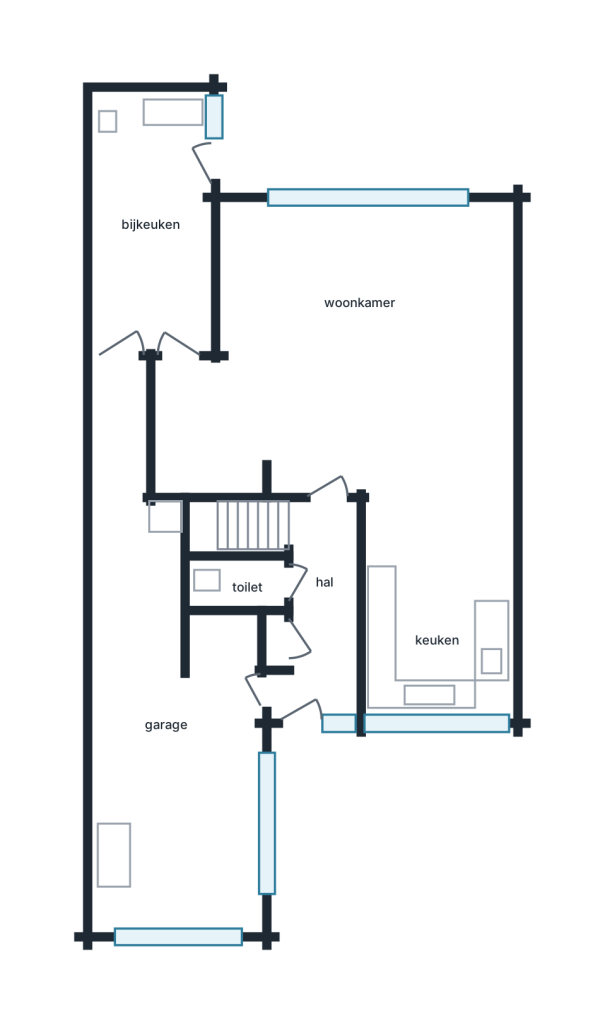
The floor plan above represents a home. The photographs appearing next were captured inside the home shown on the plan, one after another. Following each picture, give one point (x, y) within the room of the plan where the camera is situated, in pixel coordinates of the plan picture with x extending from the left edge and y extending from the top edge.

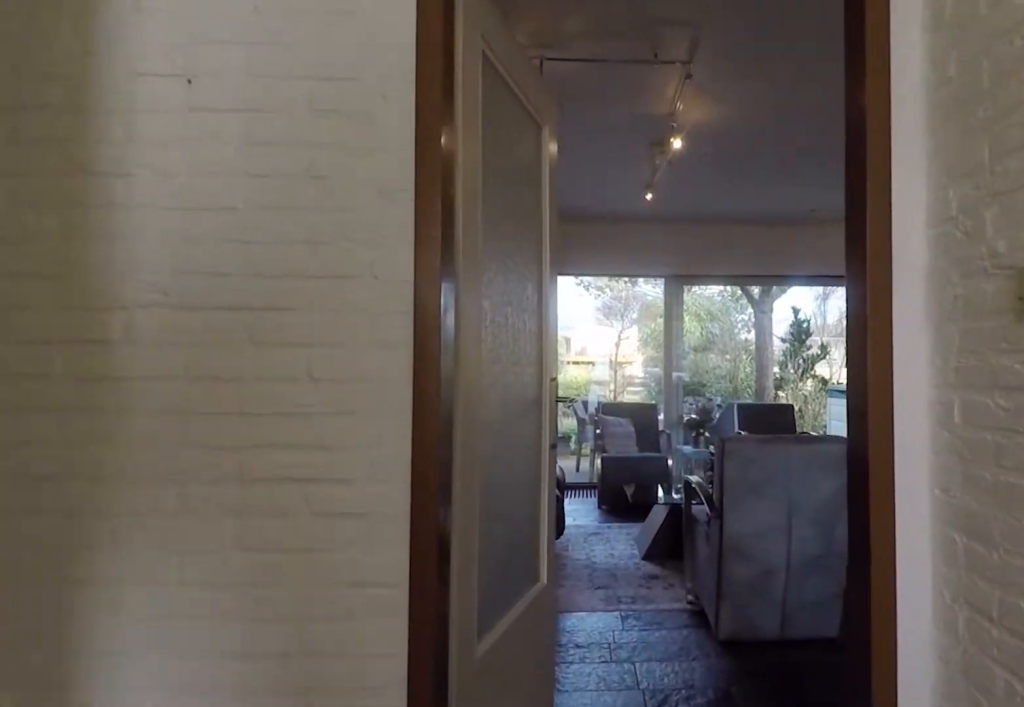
(319, 611)
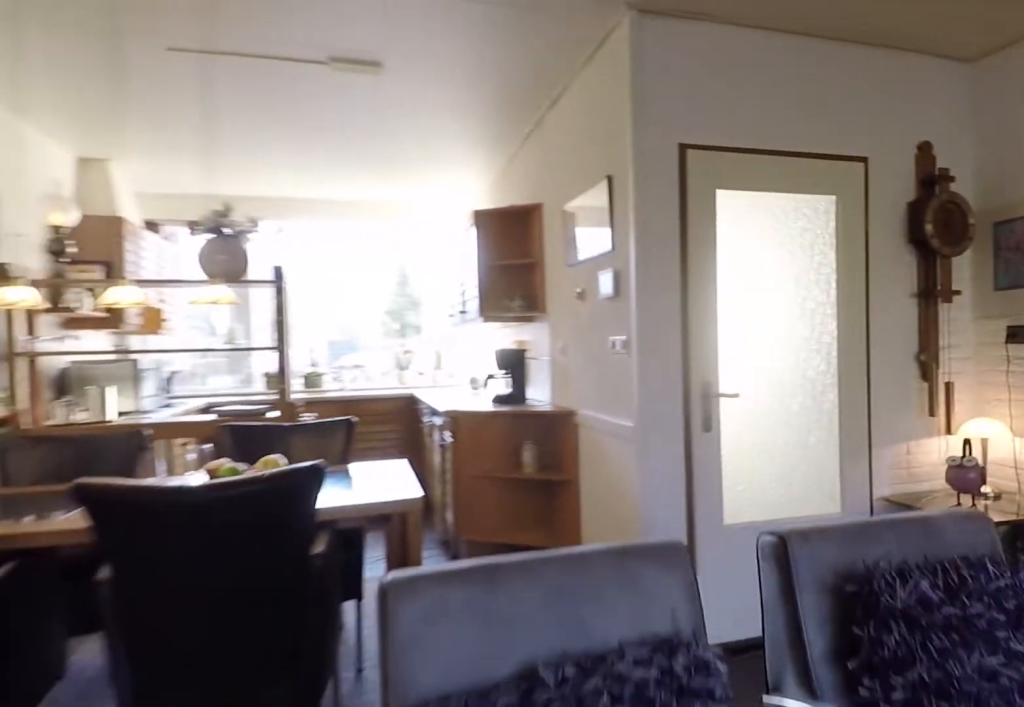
(255, 401)
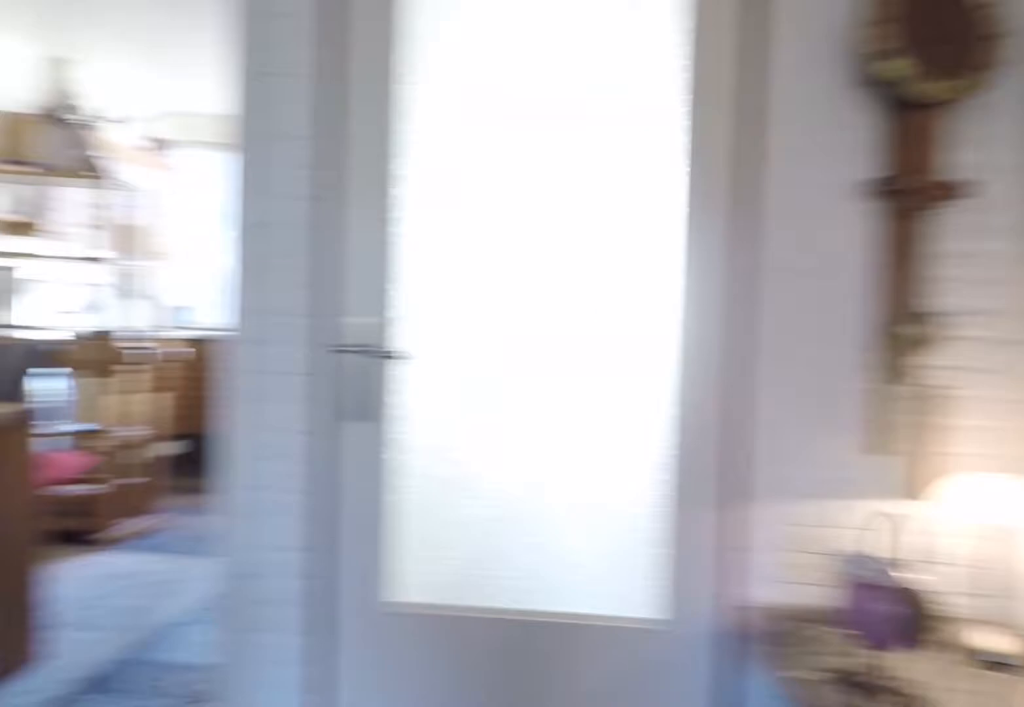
(261, 387)
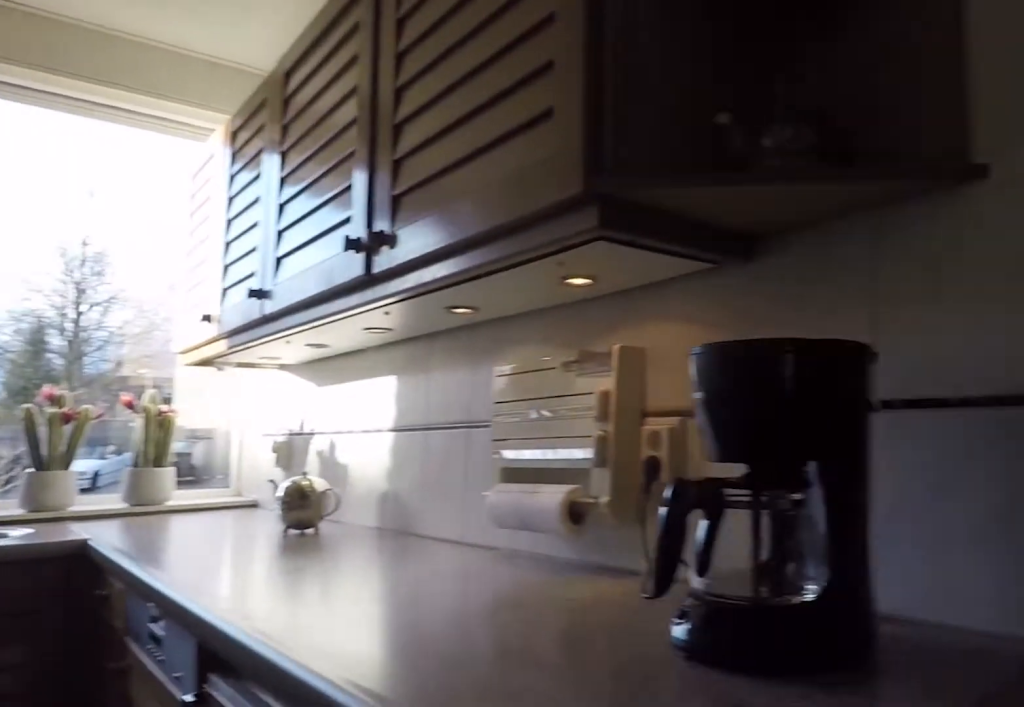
(436, 604)
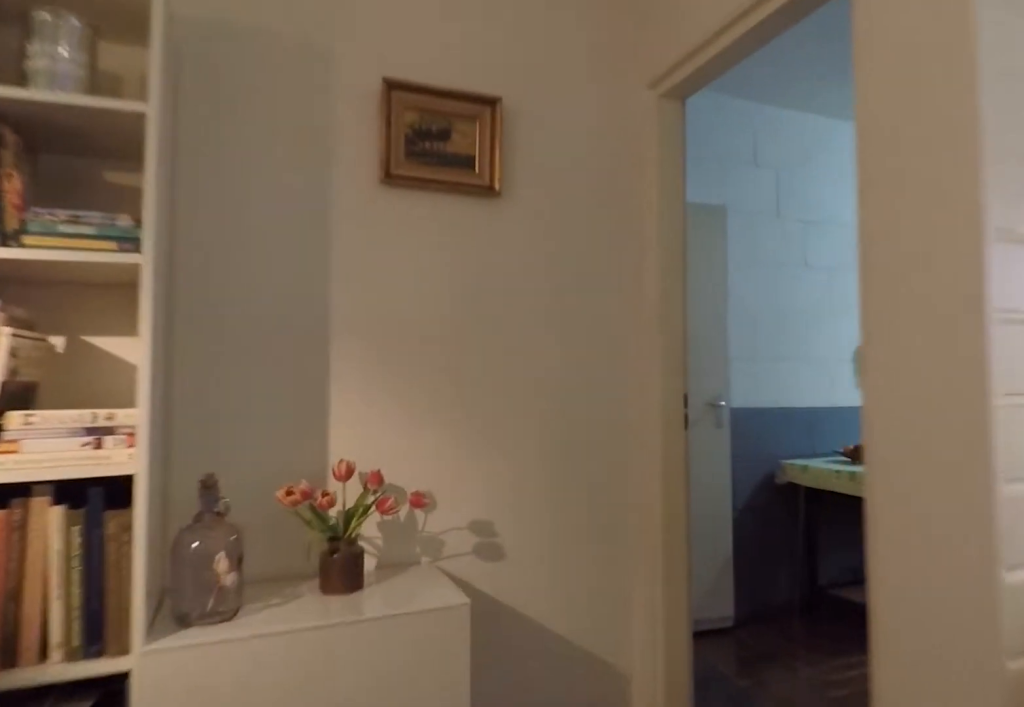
(250, 401)
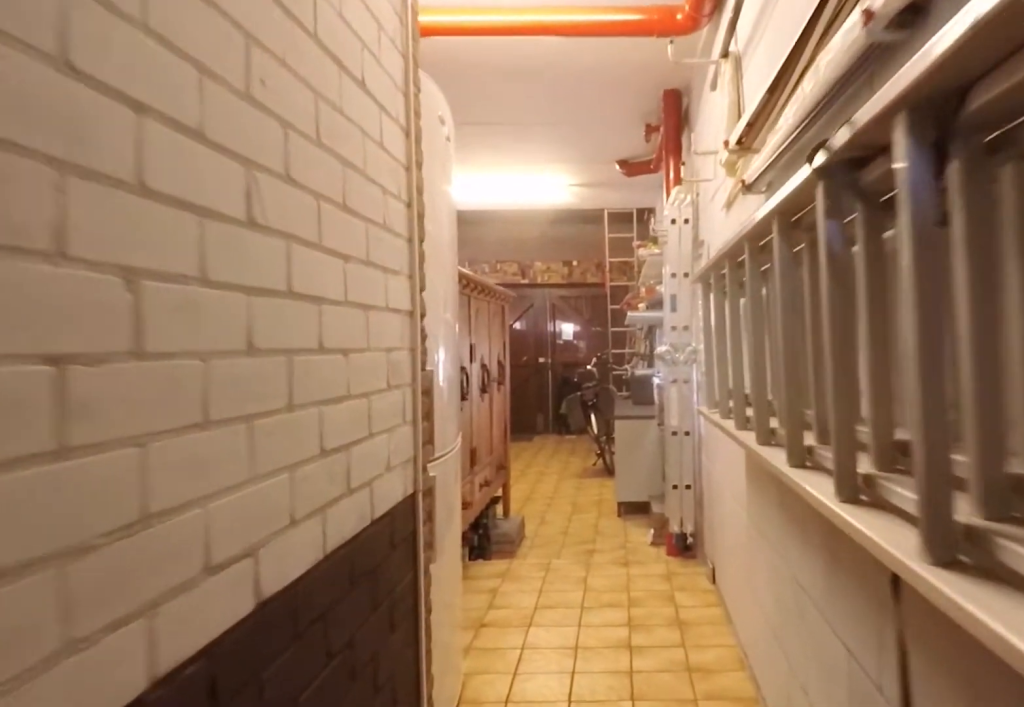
(169, 700)
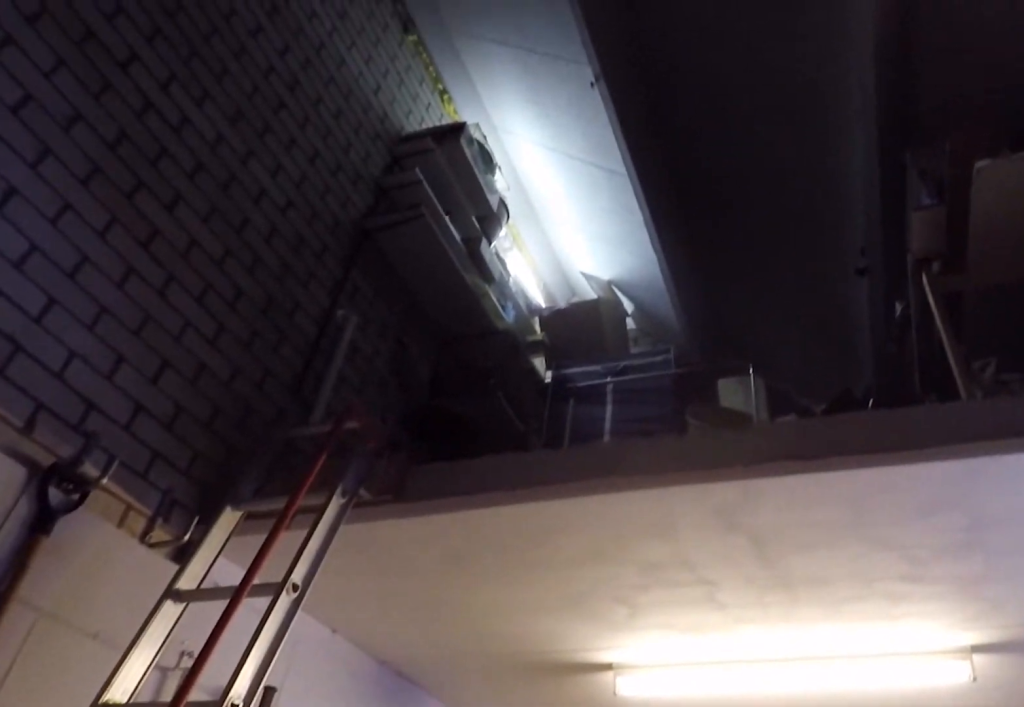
(169, 700)
